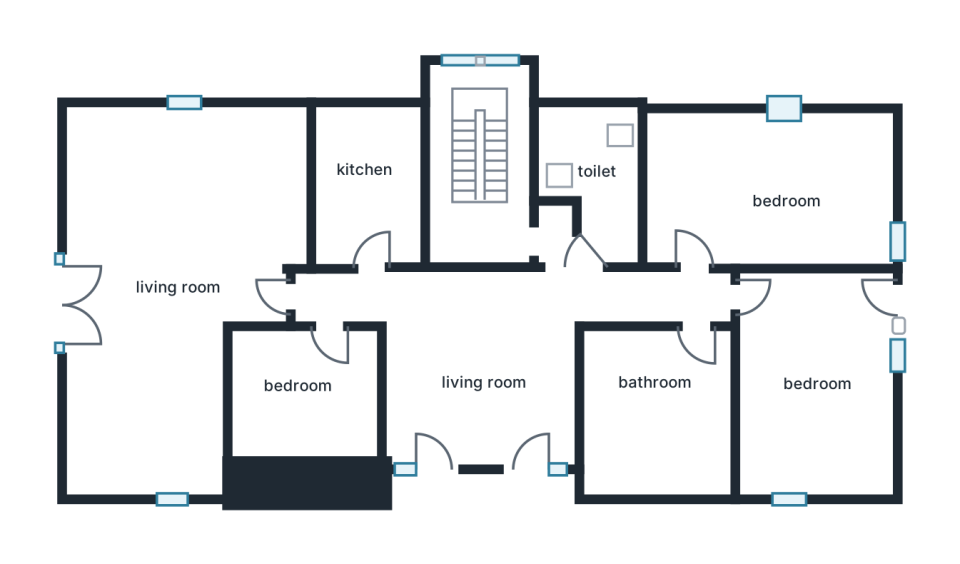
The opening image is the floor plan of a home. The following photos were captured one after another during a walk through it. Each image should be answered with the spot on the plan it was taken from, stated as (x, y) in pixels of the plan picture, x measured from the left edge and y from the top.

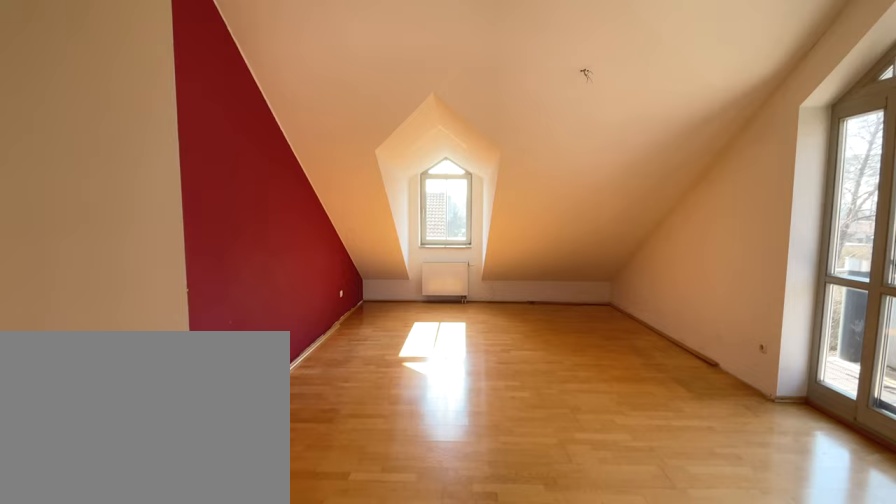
(136, 294)
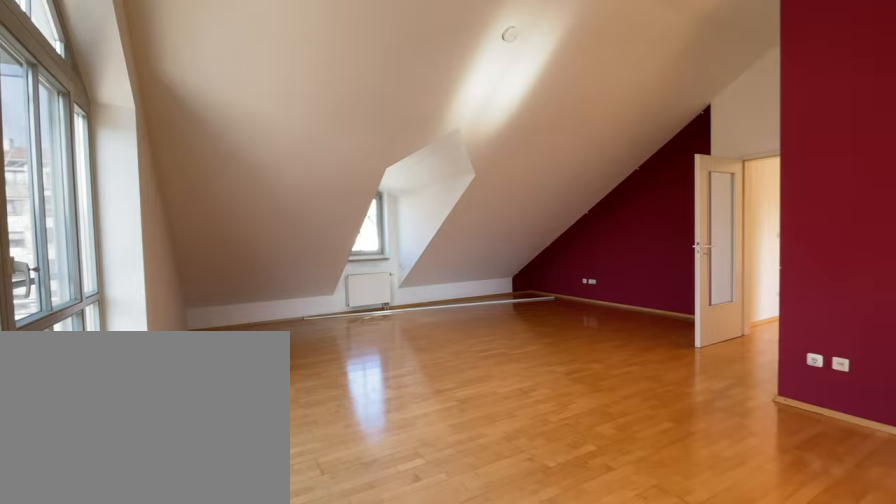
(177, 294)
